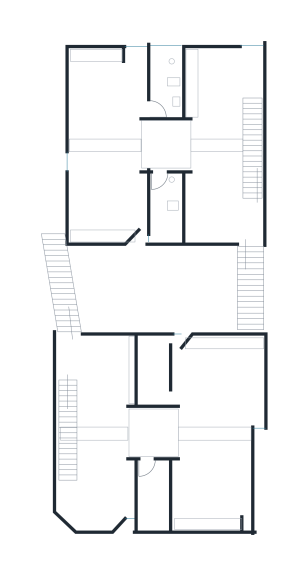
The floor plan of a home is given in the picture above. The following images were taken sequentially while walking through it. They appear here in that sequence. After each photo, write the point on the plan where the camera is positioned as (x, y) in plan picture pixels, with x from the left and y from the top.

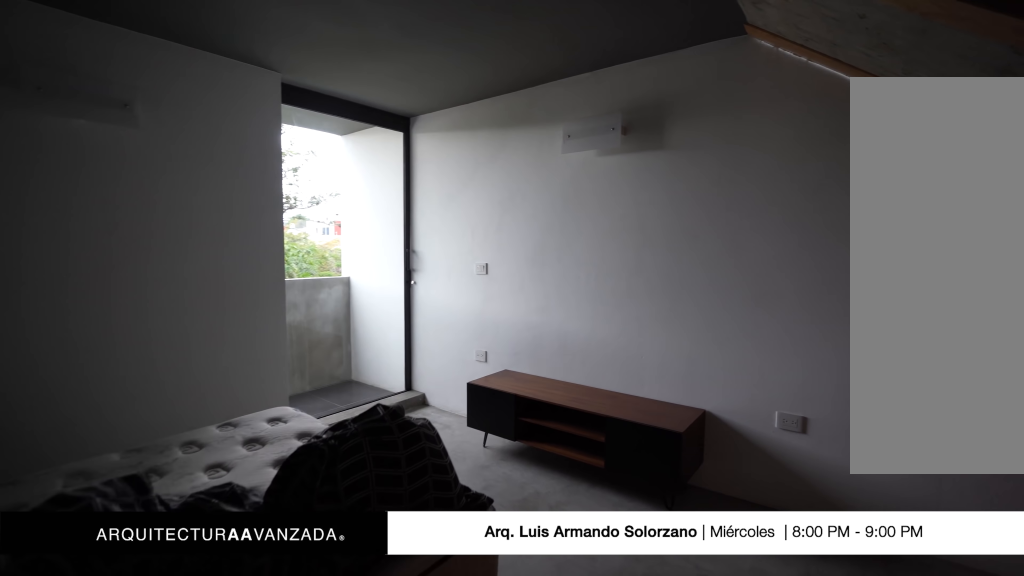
(152, 134)
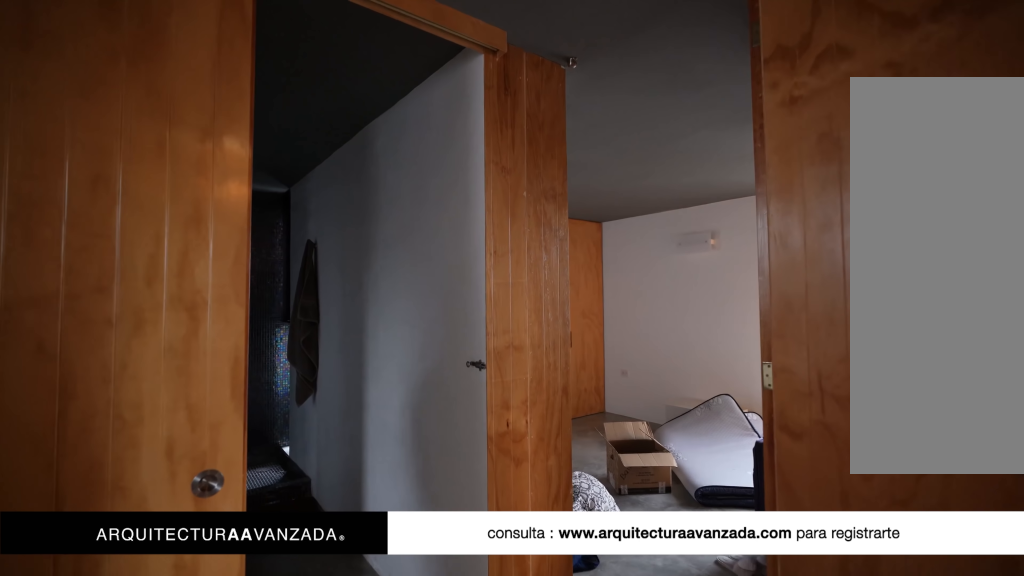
(201, 127)
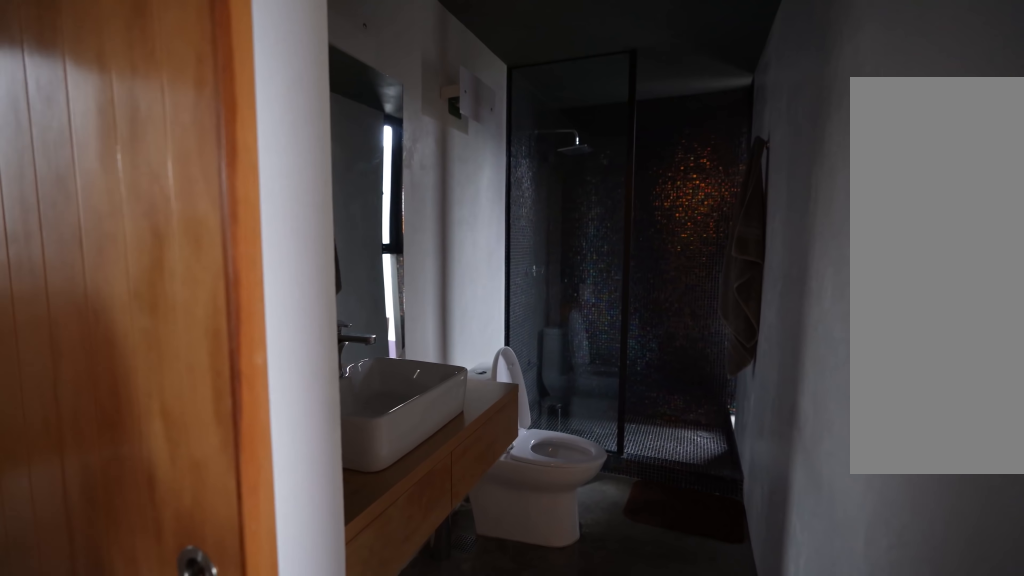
(212, 123)
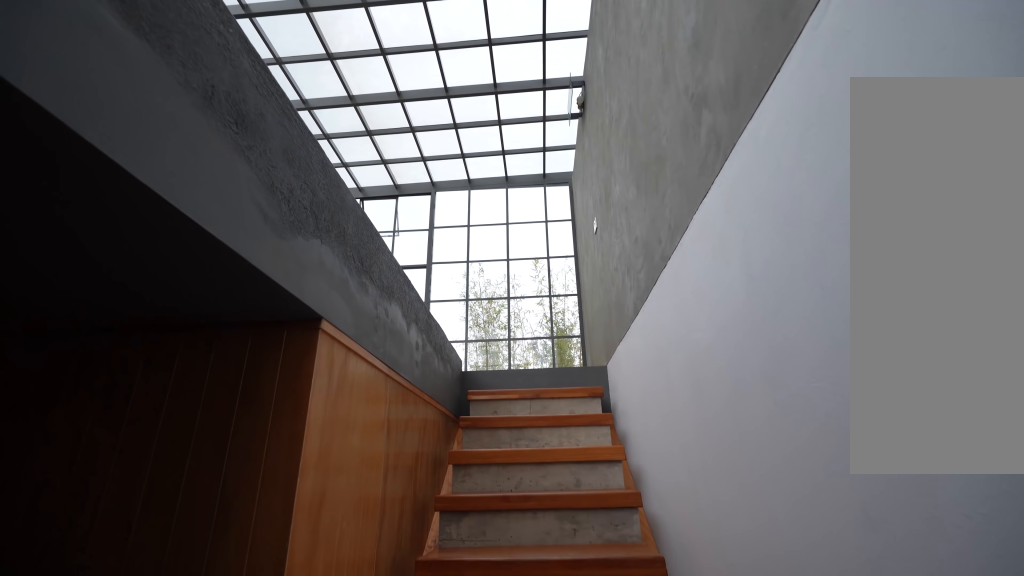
(236, 233)
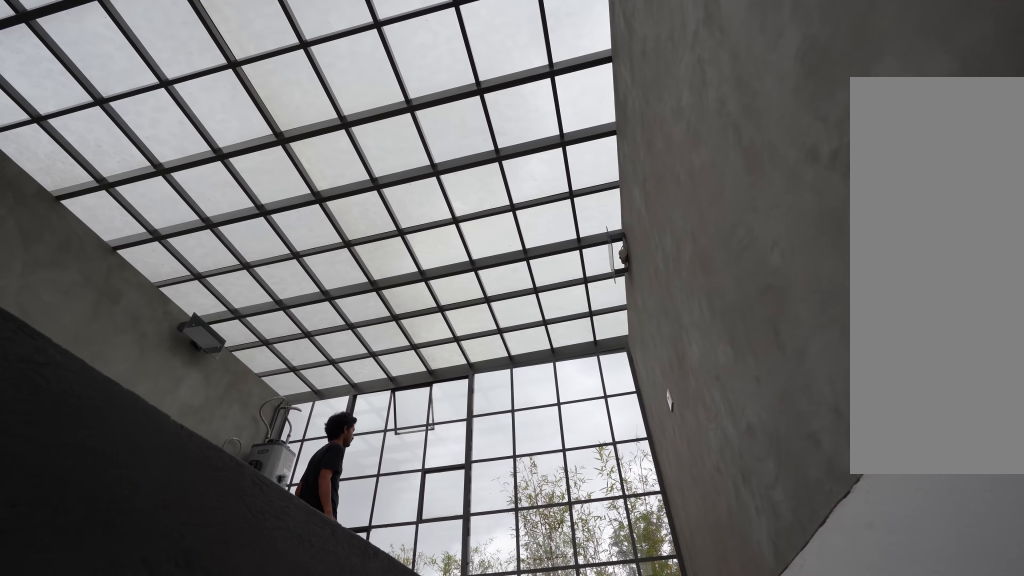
(251, 228)
